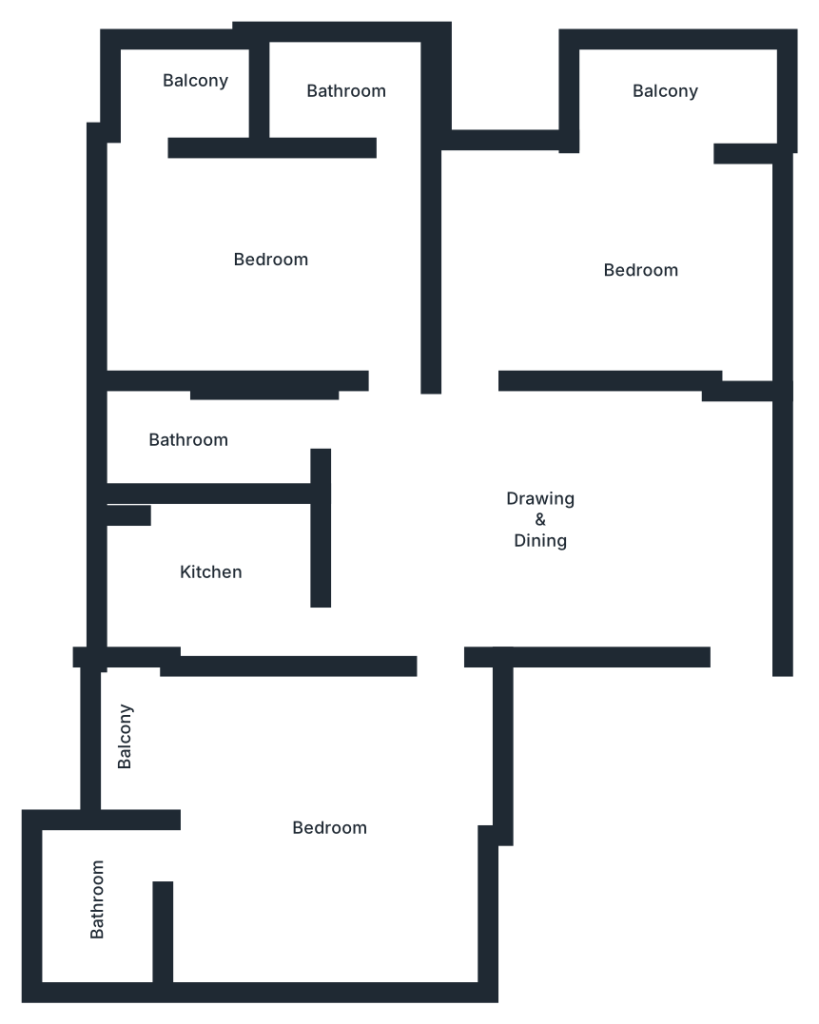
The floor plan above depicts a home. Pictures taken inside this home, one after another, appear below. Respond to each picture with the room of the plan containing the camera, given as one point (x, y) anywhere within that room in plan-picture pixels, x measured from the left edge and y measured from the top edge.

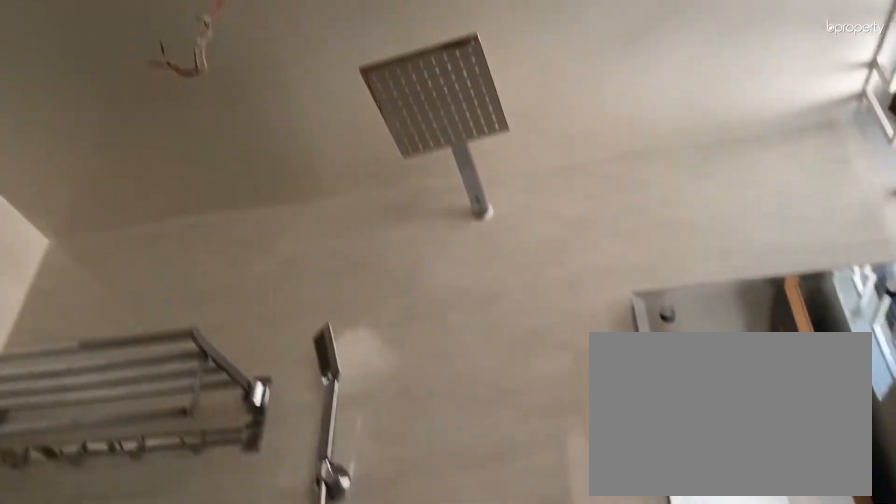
(345, 84)
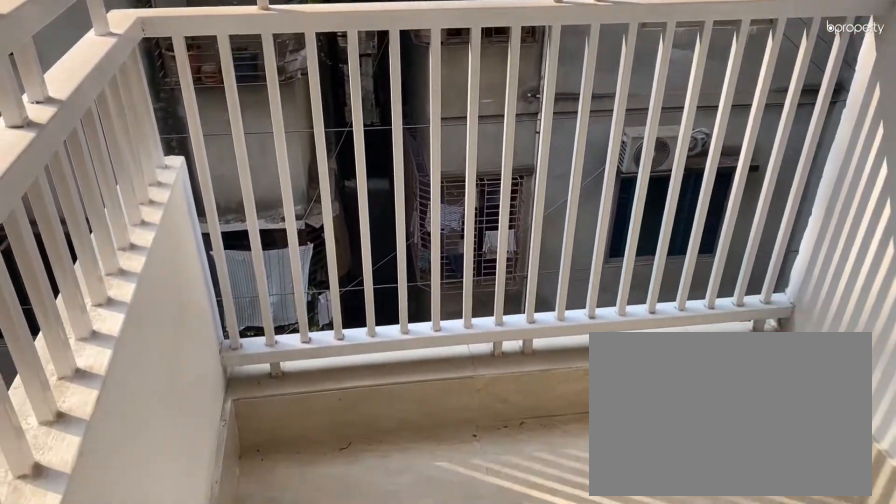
(193, 84)
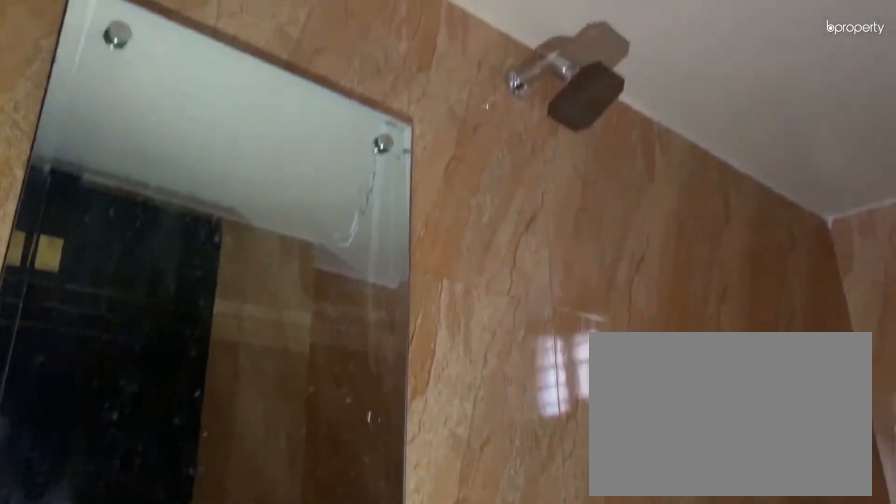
(209, 439)
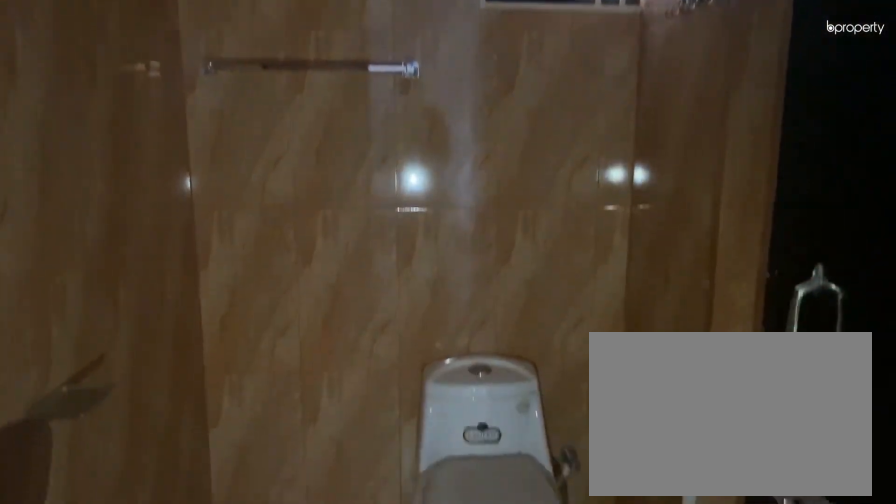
(209, 439)
